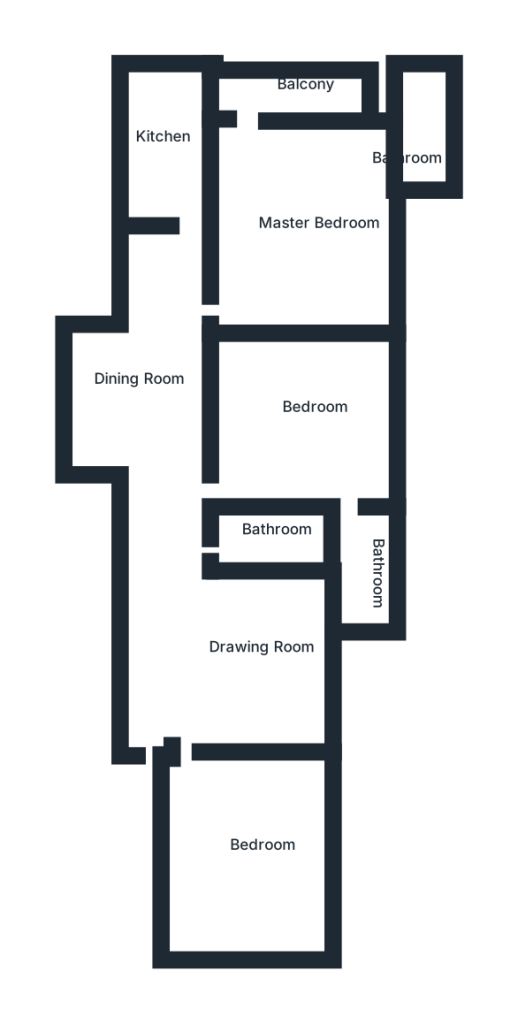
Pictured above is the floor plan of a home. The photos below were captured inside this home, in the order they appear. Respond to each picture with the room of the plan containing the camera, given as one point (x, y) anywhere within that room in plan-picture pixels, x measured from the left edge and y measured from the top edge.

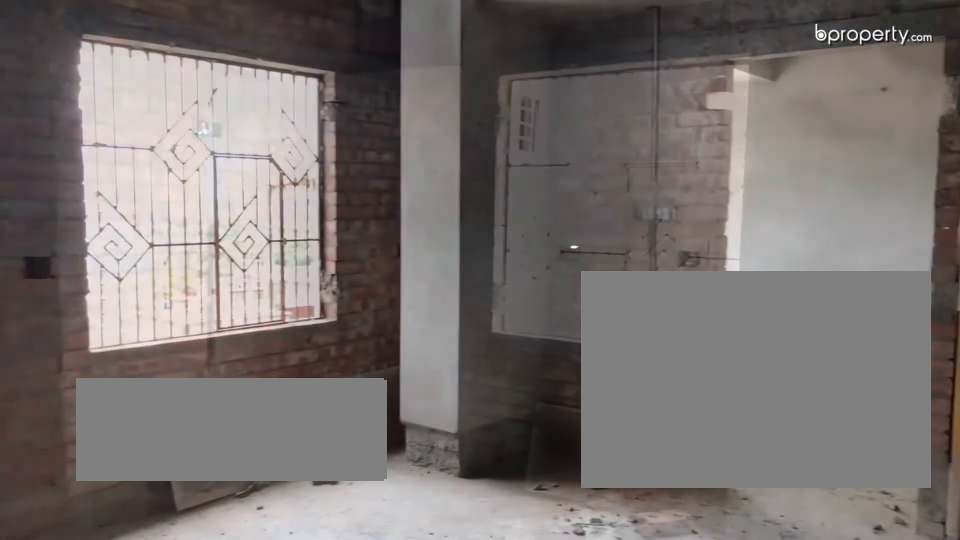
(218, 670)
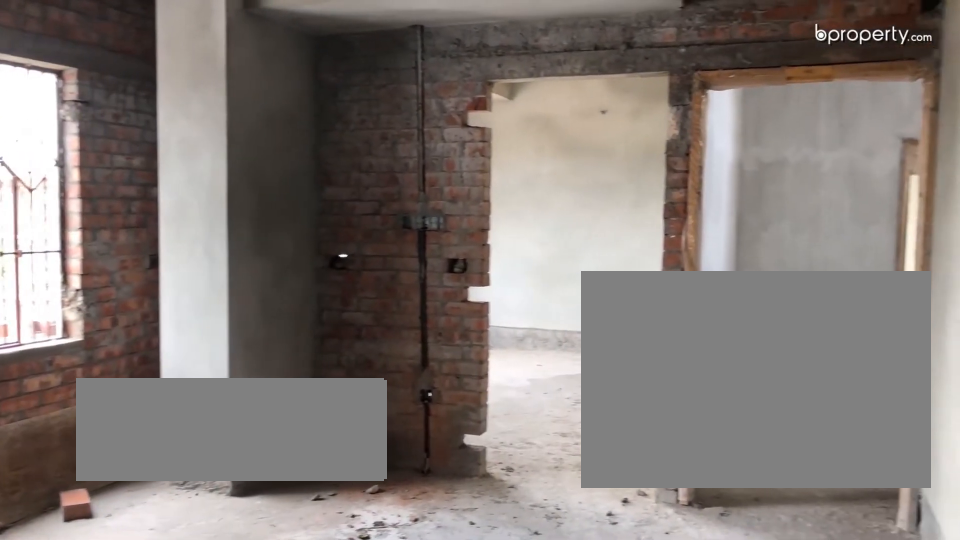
(218, 670)
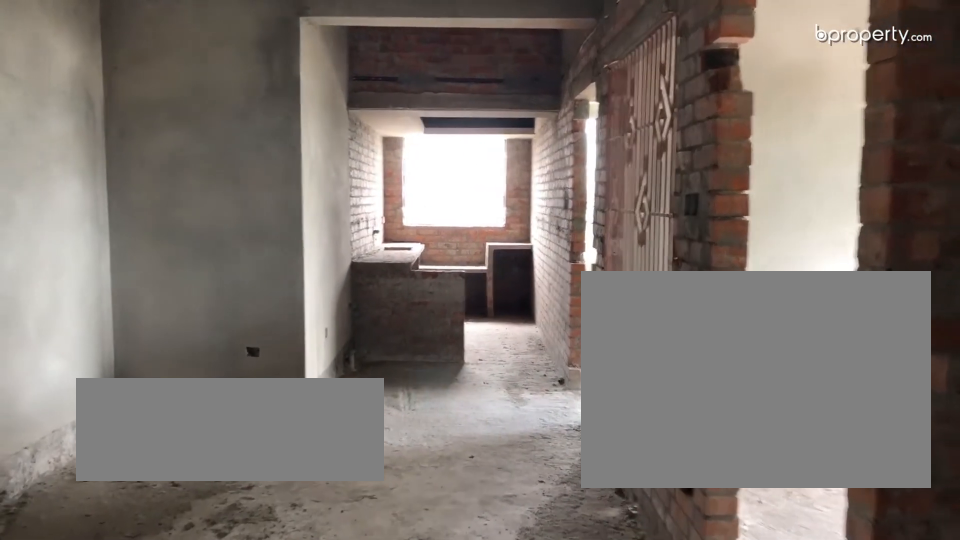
(159, 394)
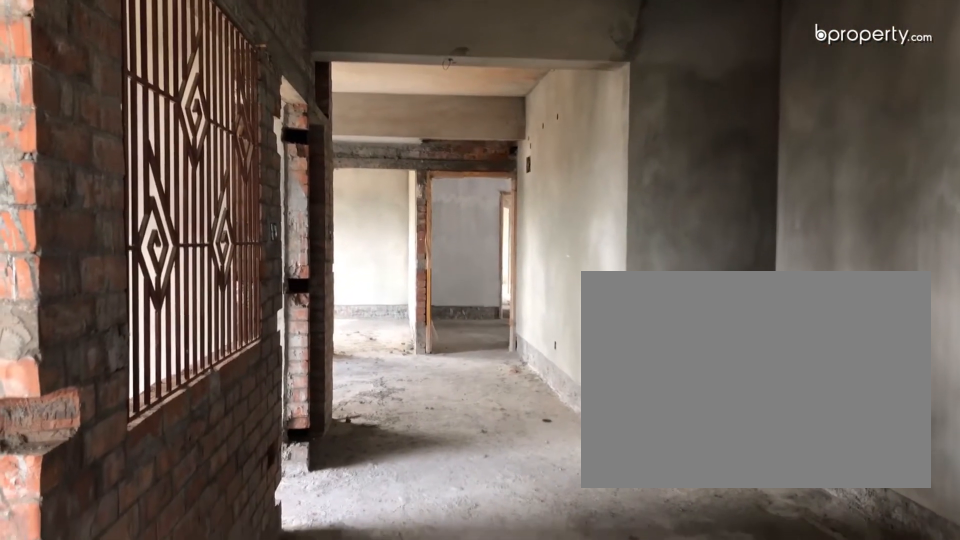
(159, 394)
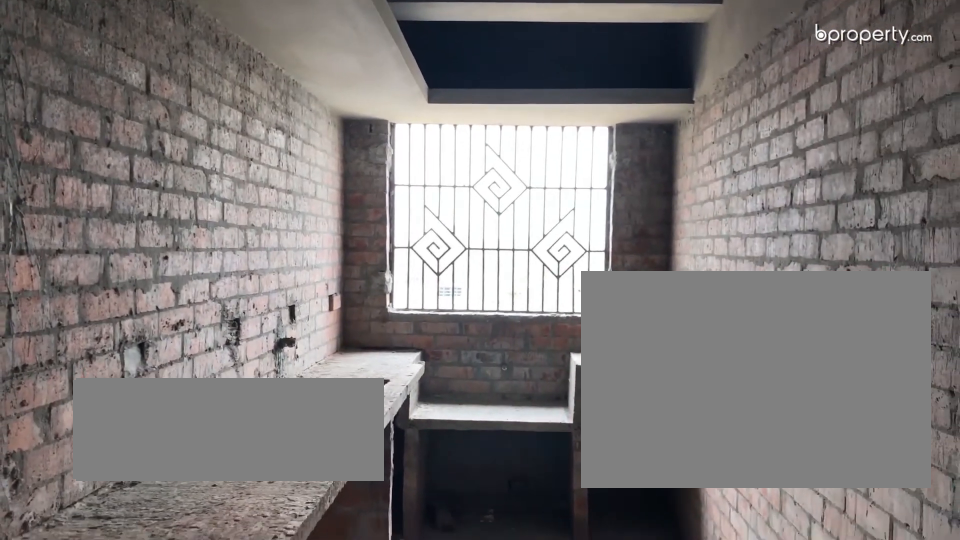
(168, 167)
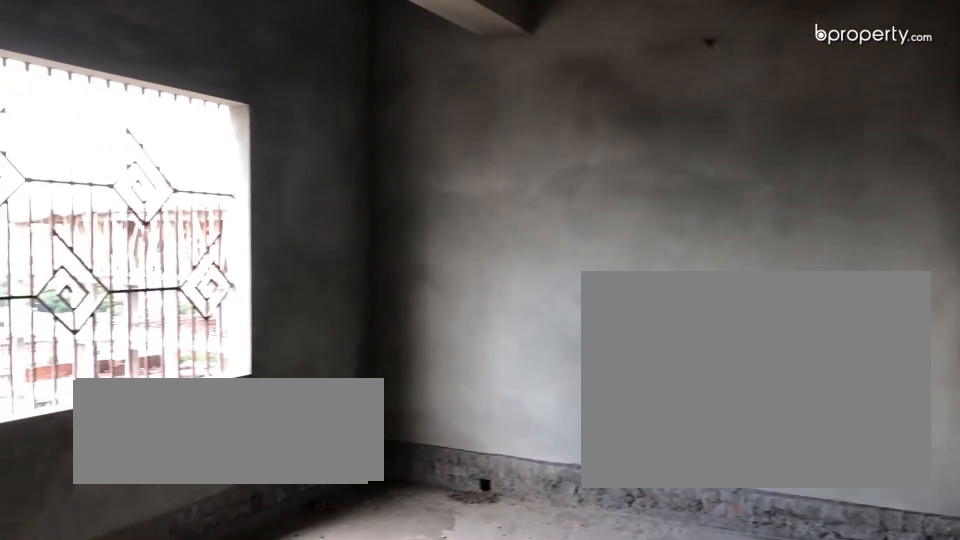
(258, 864)
